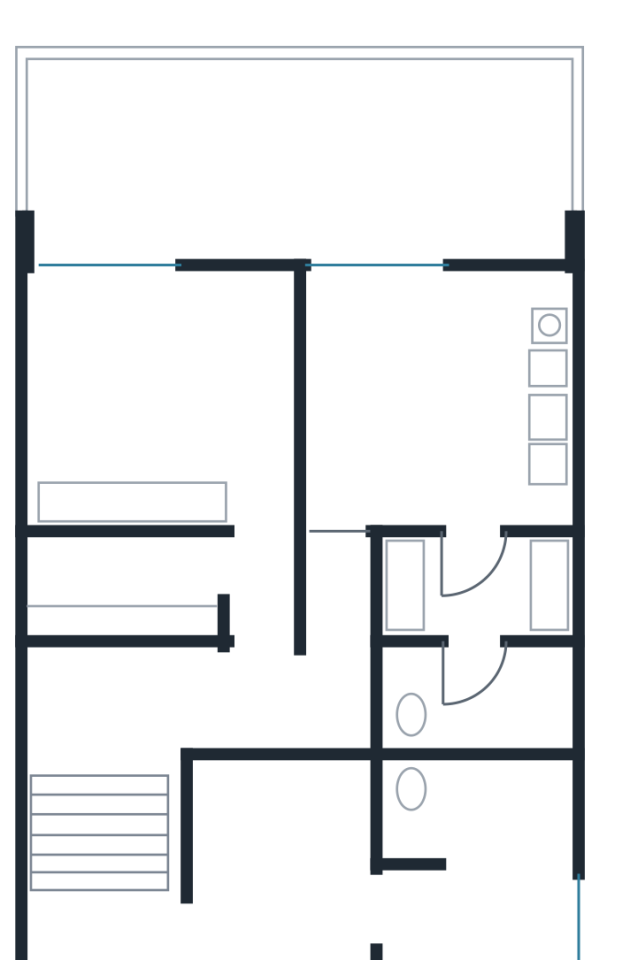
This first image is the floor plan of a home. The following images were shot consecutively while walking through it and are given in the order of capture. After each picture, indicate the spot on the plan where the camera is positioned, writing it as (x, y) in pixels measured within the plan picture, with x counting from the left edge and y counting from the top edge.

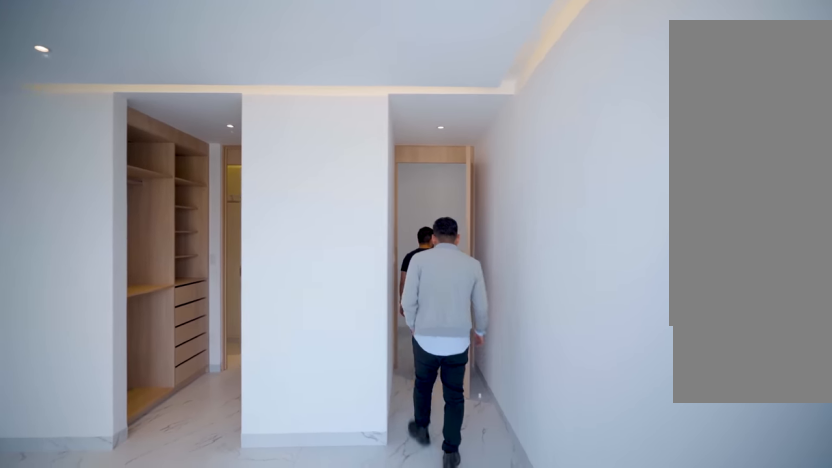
(337, 472)
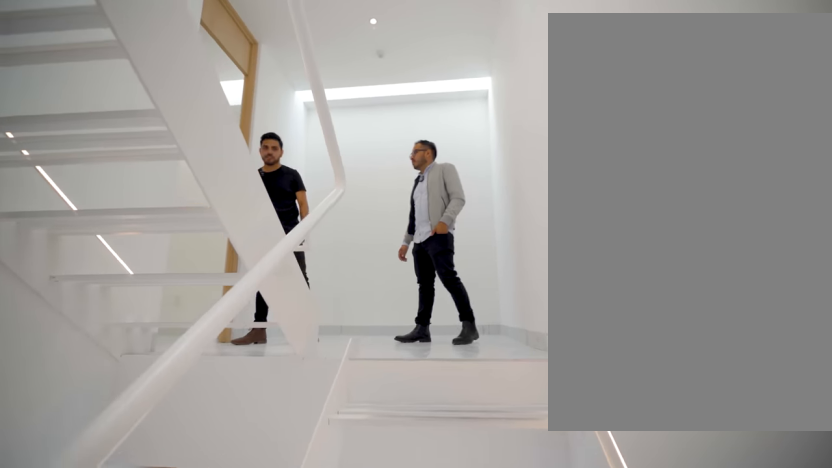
(63, 768)
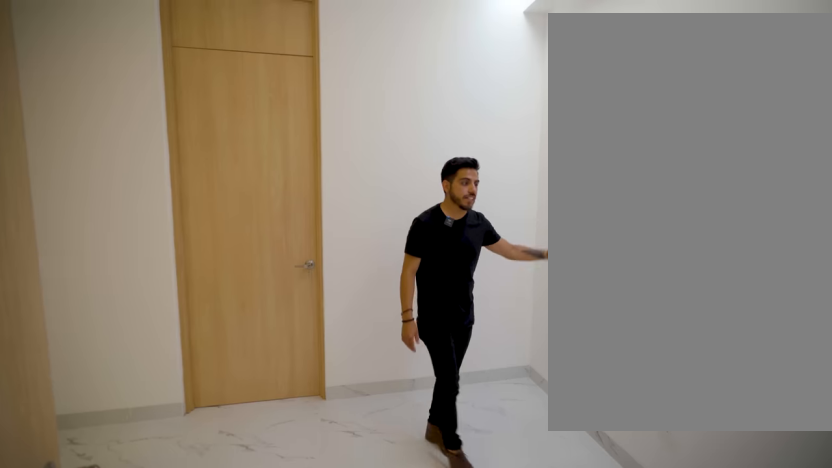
(190, 934)
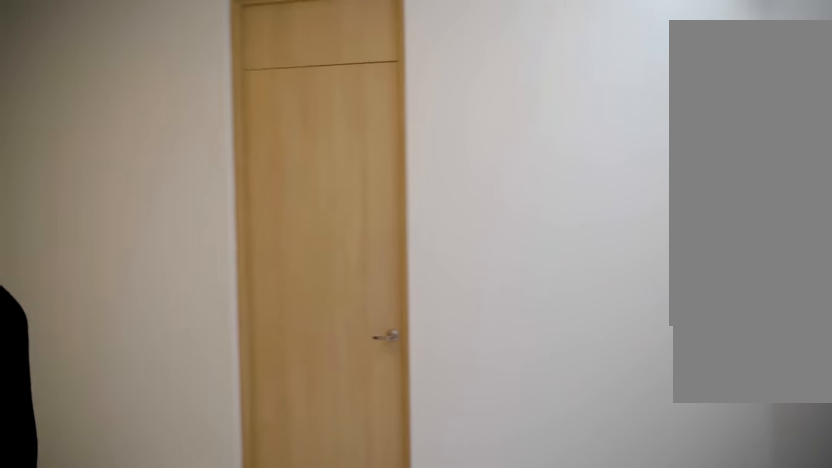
(267, 934)
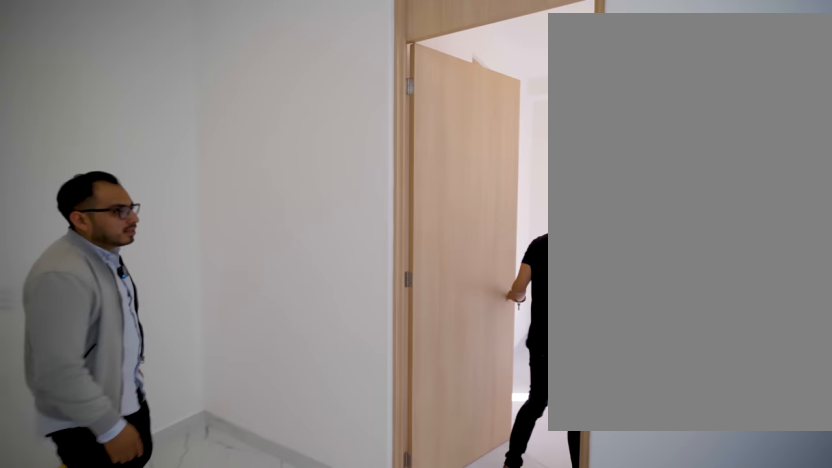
(286, 904)
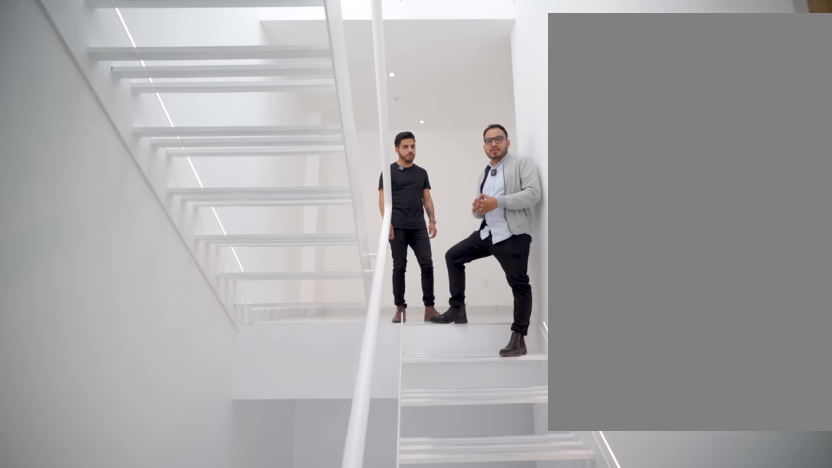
(160, 930)
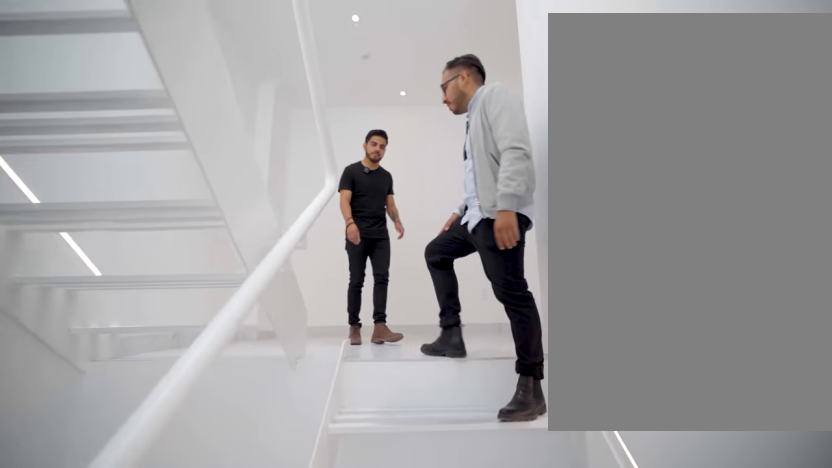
(161, 930)
